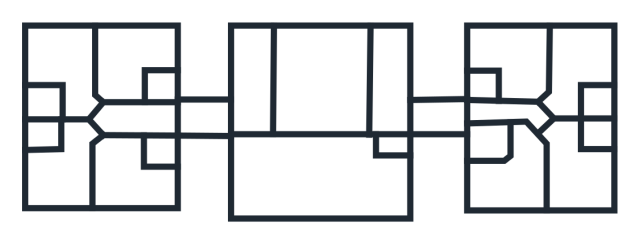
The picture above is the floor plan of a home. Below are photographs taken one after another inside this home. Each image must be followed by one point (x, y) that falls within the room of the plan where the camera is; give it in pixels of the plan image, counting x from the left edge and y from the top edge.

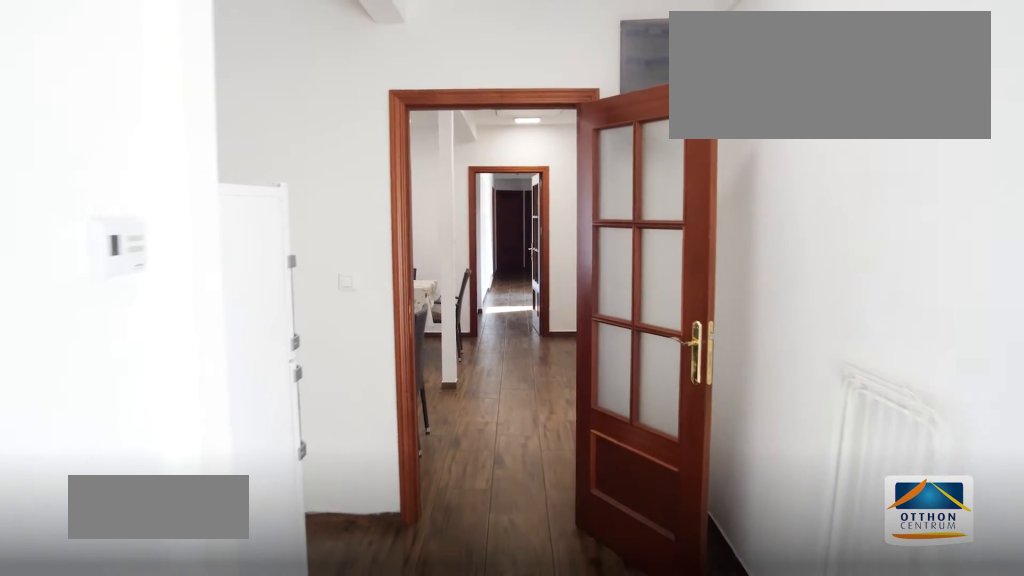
(215, 116)
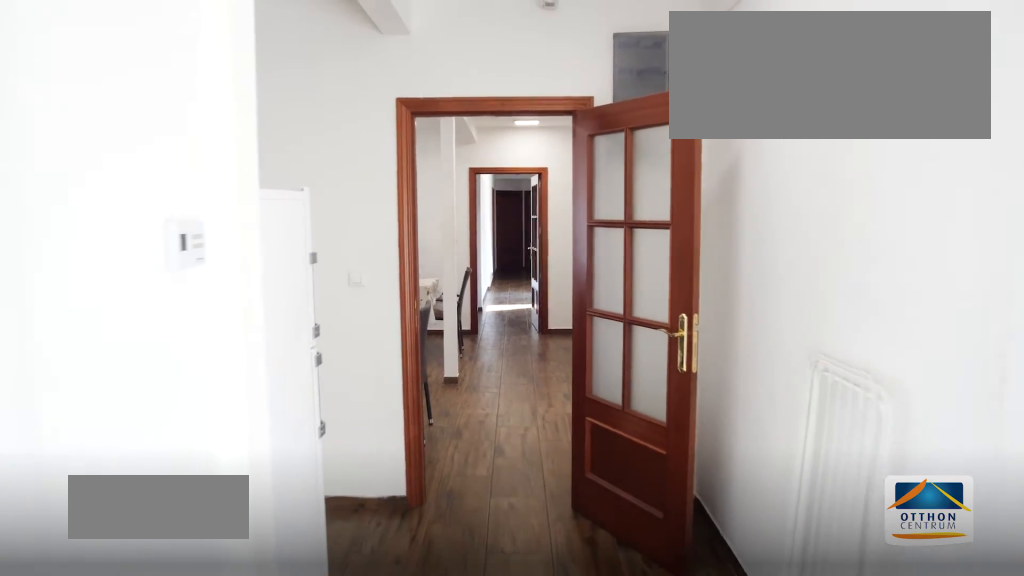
(206, 116)
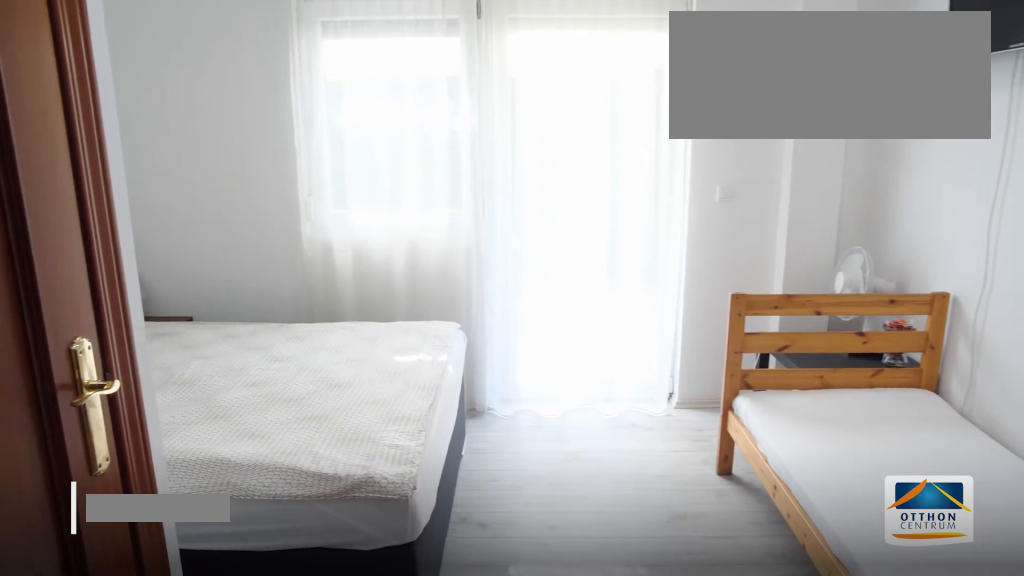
(117, 175)
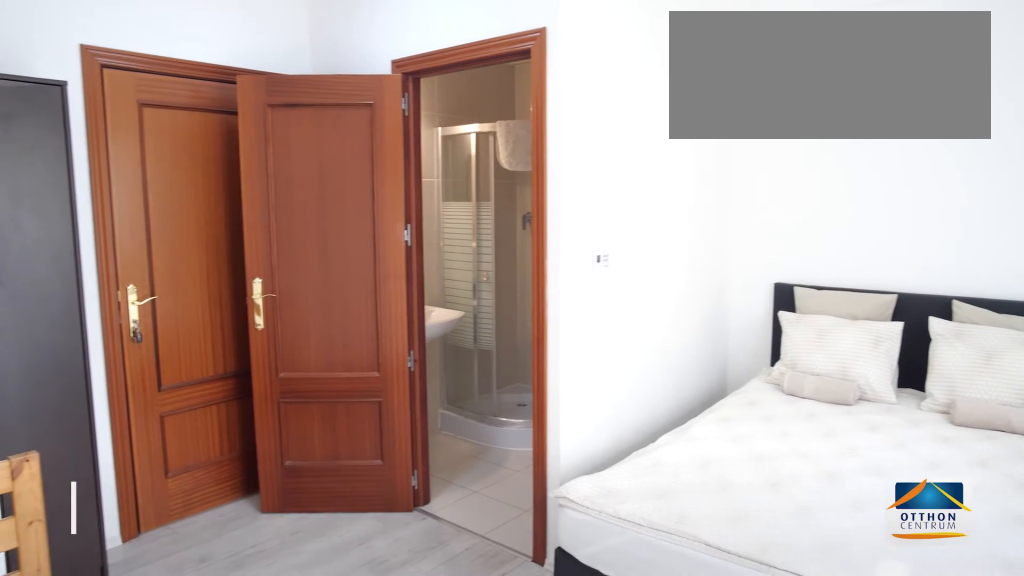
(117, 175)
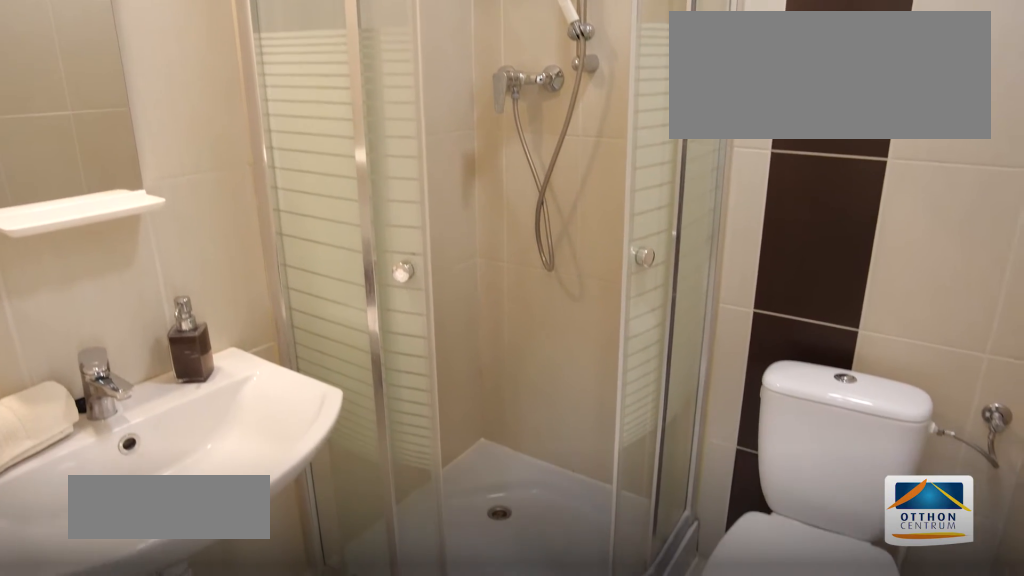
(160, 152)
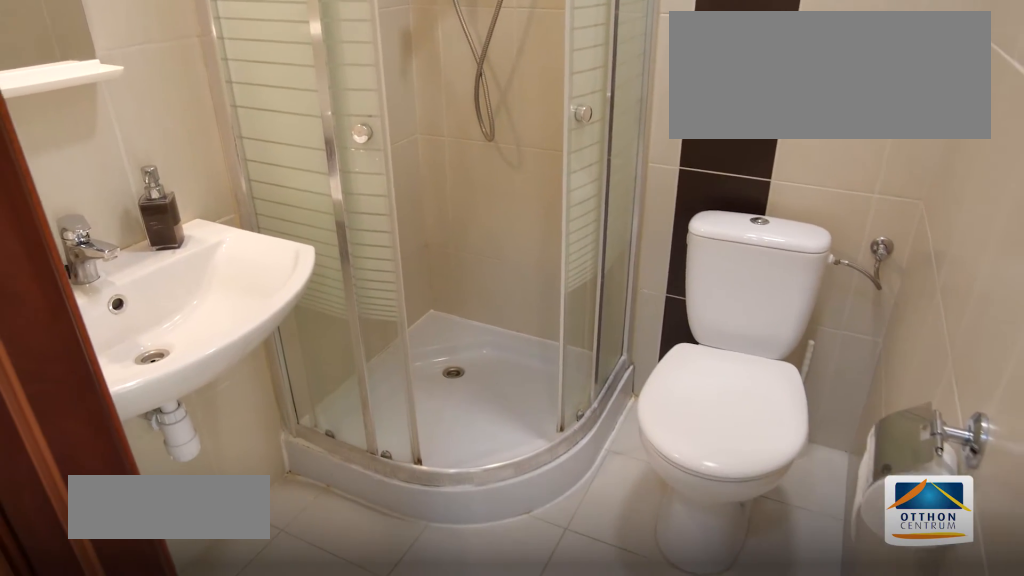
(160, 152)
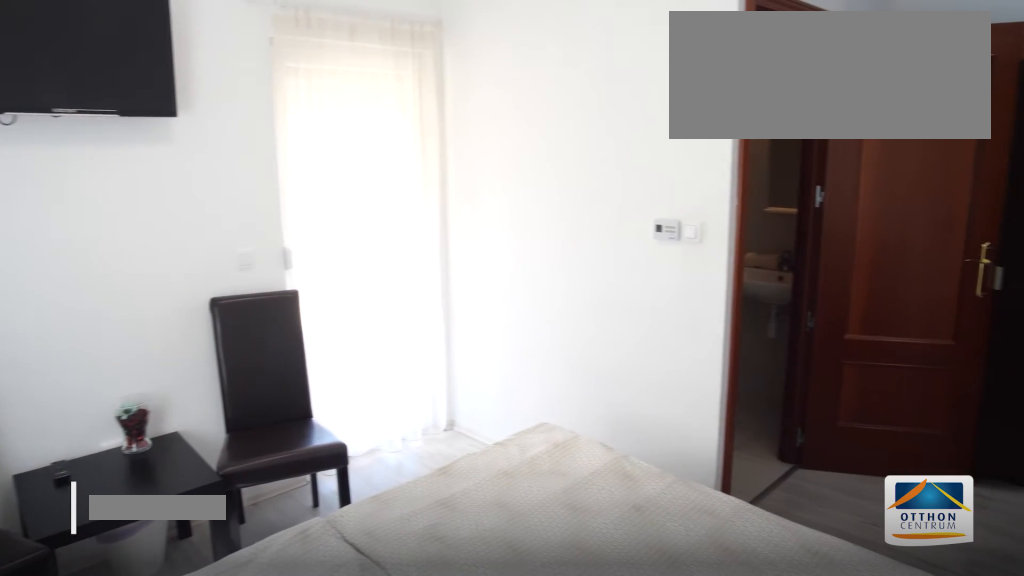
(61, 173)
